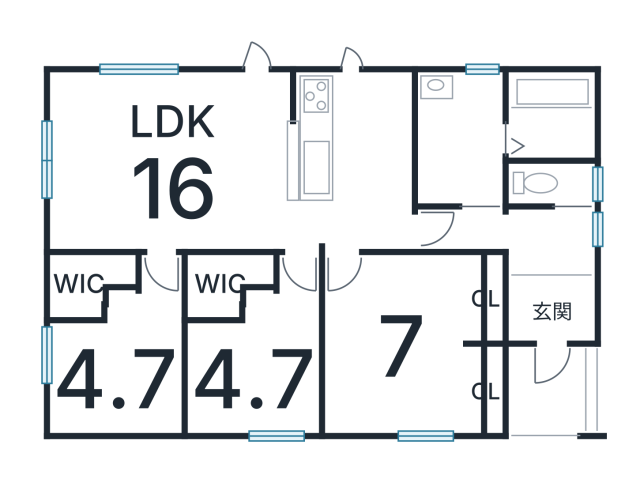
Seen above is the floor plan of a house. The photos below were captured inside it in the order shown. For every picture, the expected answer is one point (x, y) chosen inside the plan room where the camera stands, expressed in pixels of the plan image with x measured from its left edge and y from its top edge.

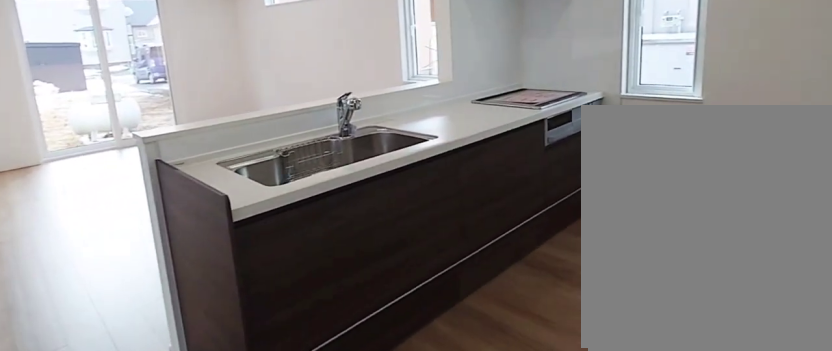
(366, 162)
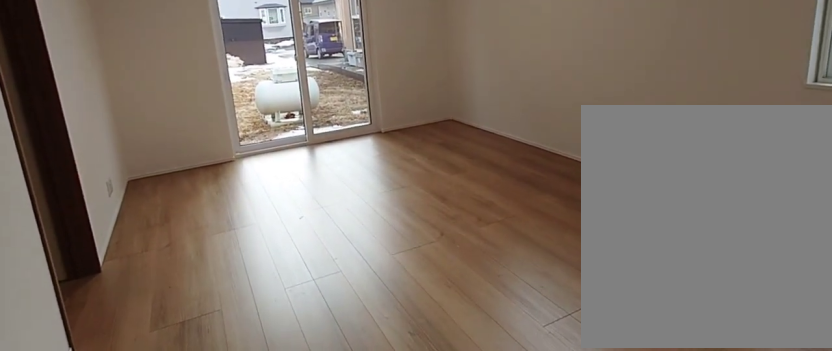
(170, 157)
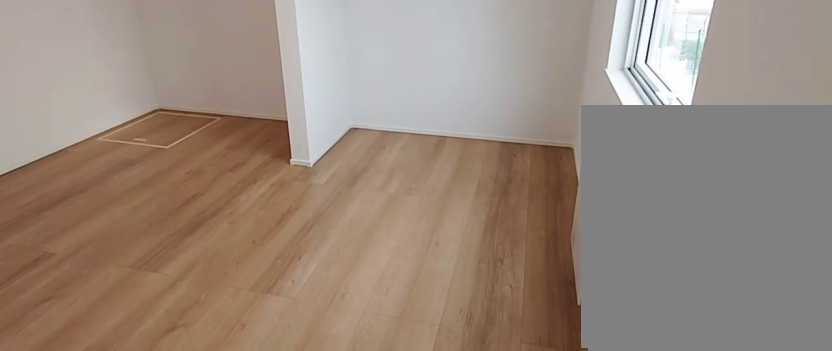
(403, 342)
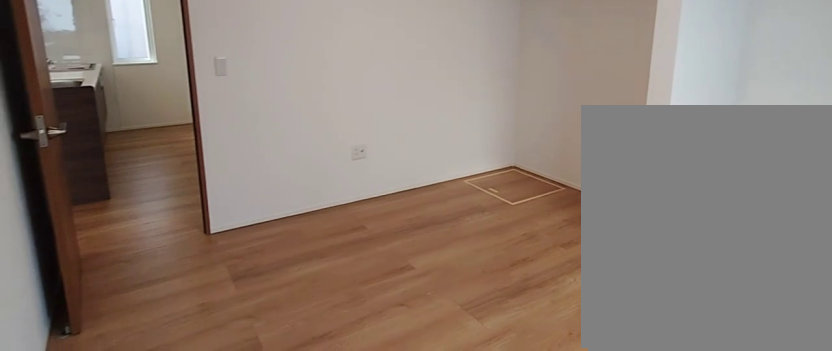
(403, 342)
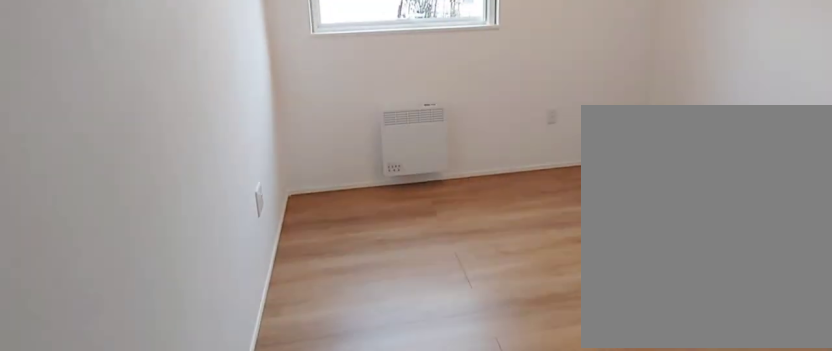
(256, 369)
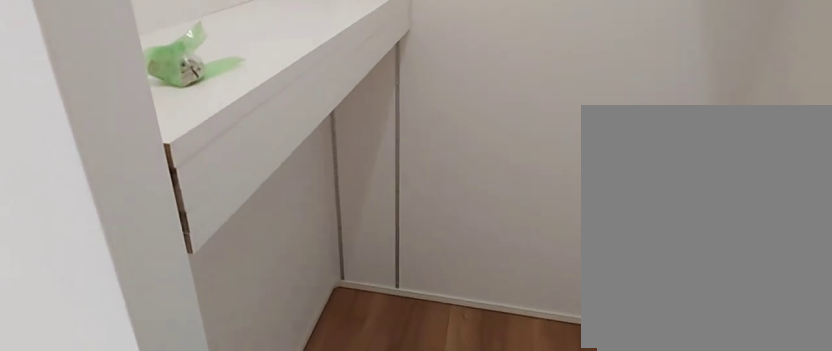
(225, 275)
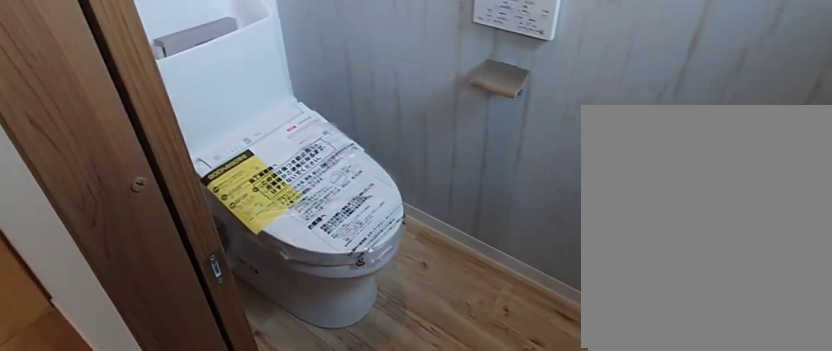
(557, 186)
